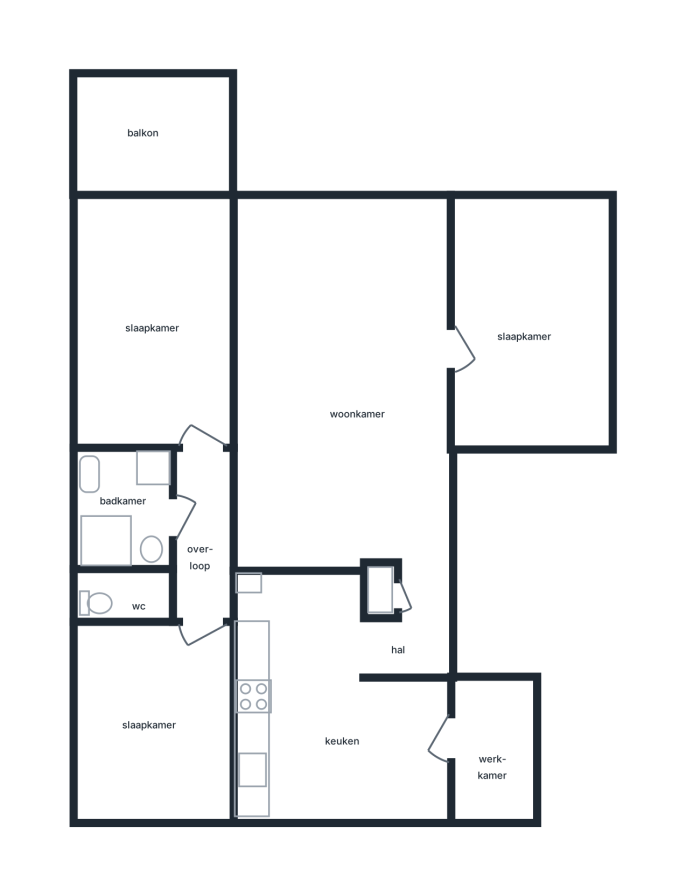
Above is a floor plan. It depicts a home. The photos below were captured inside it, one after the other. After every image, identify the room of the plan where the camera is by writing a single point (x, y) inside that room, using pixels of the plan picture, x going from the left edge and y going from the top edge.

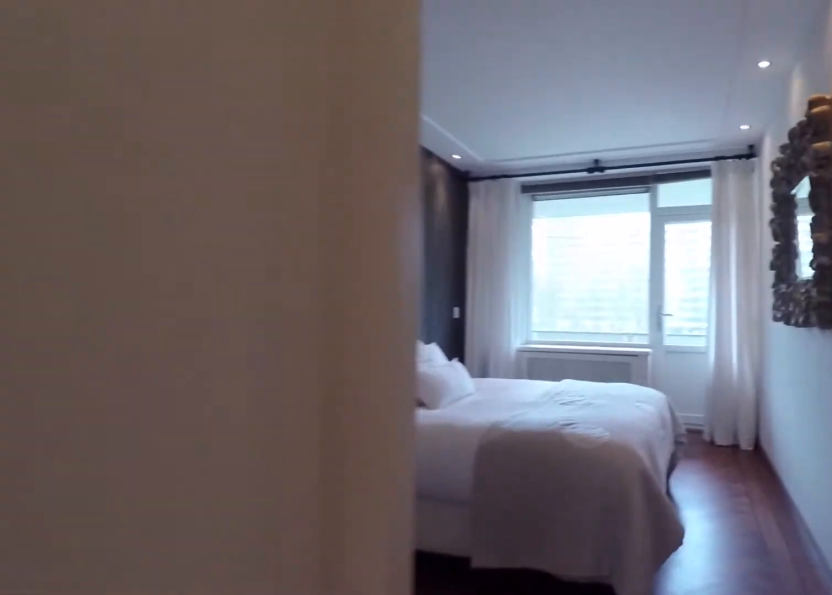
(203, 537)
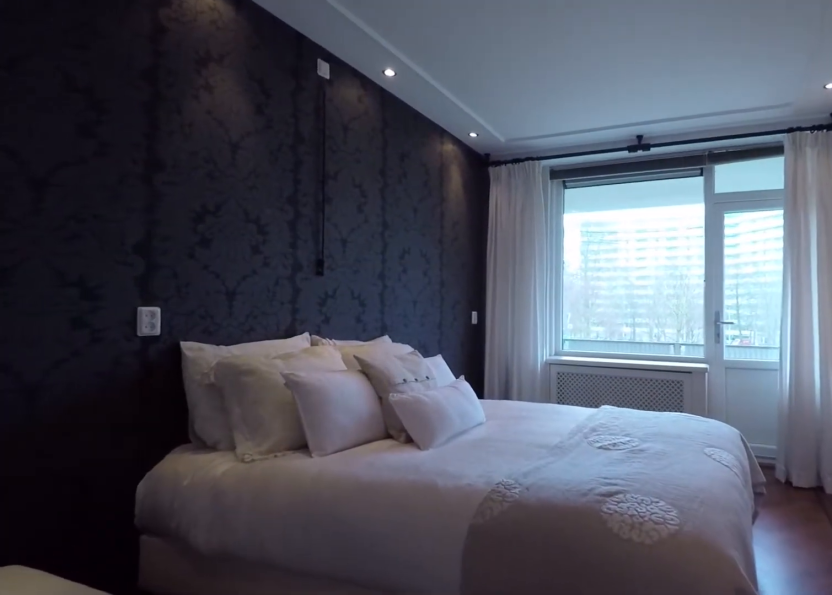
(156, 324)
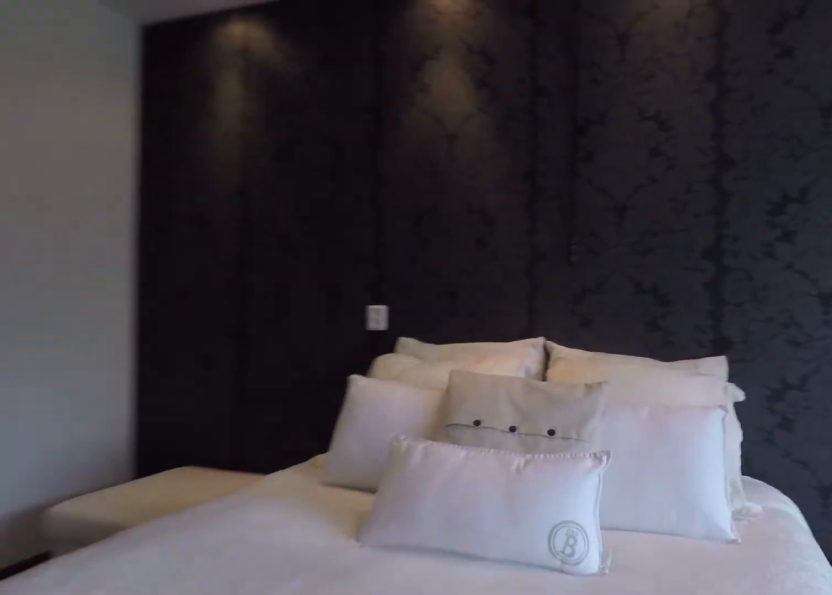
(156, 324)
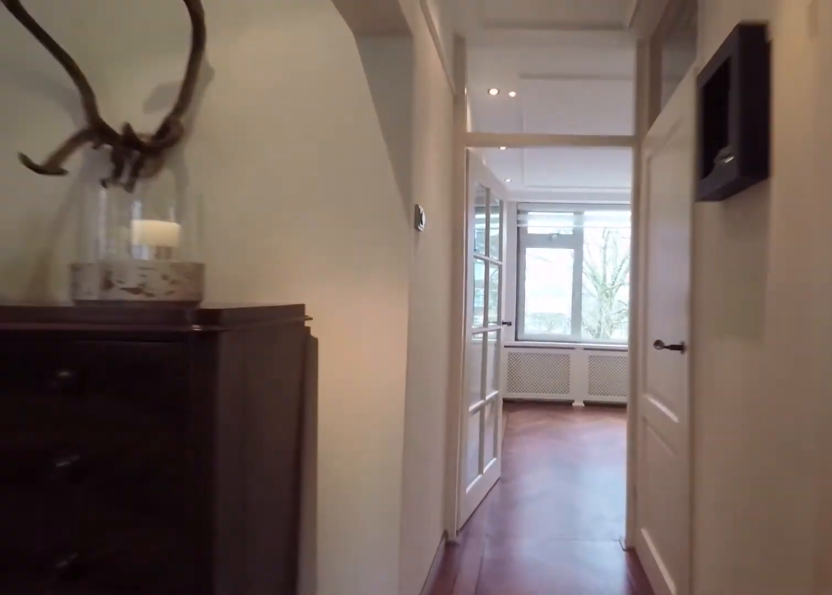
(203, 537)
